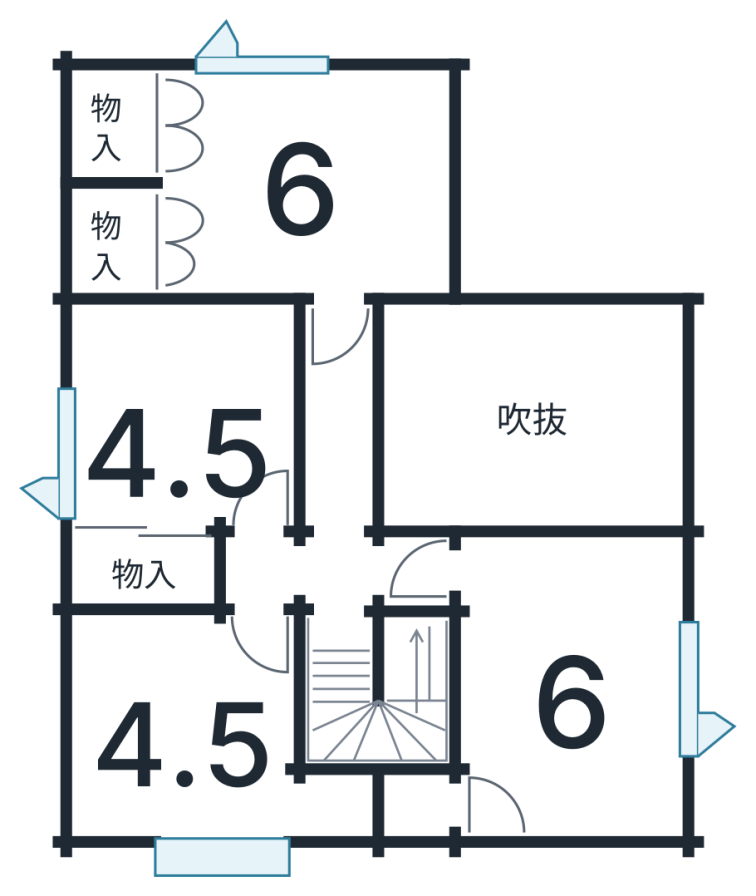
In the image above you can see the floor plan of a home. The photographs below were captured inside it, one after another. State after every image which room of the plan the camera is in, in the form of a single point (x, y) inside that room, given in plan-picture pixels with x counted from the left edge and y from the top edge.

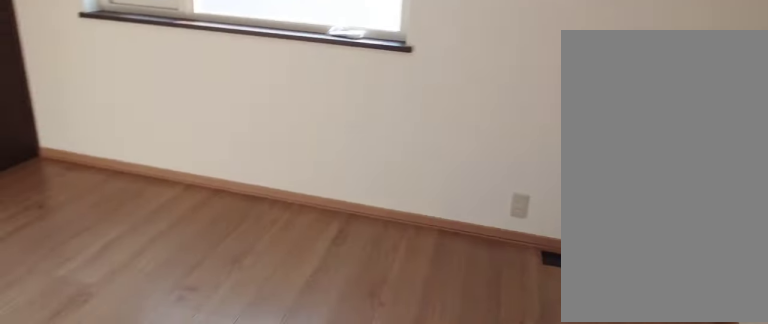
(295, 193)
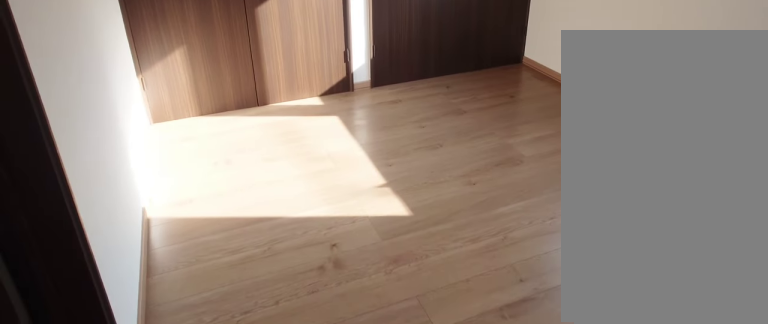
(295, 193)
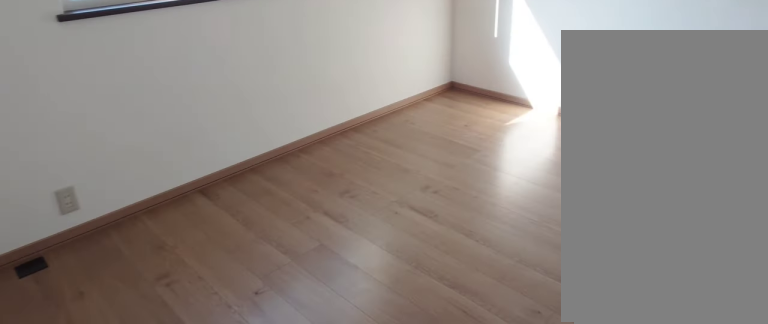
(585, 686)
